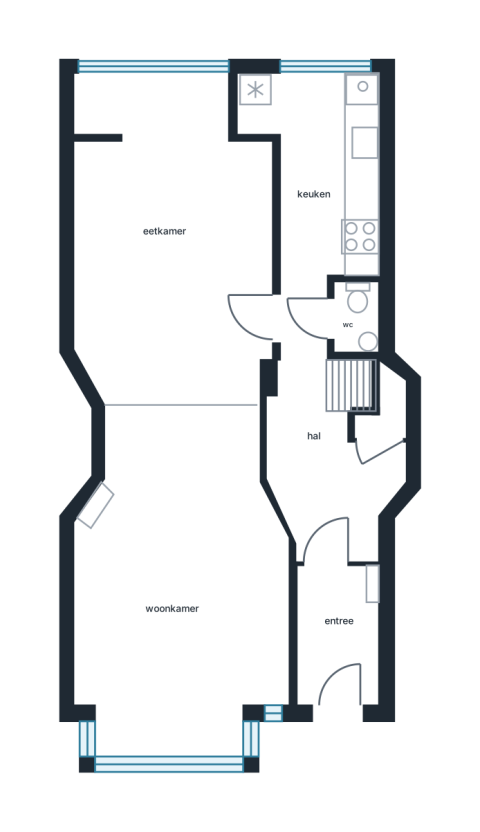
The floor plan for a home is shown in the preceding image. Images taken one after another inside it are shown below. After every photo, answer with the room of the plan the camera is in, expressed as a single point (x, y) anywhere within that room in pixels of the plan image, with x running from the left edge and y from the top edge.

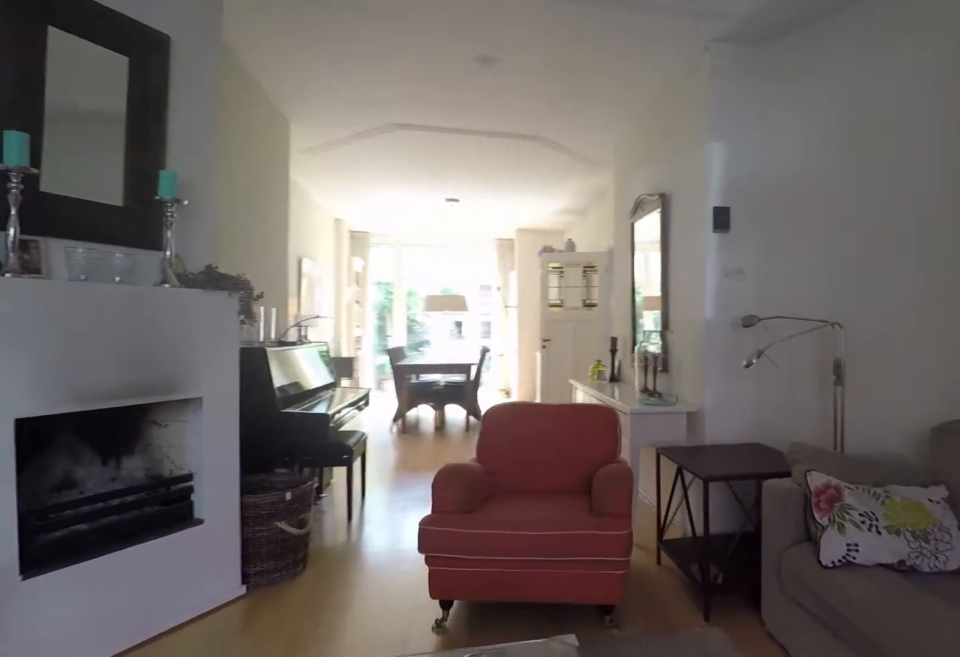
(186, 460)
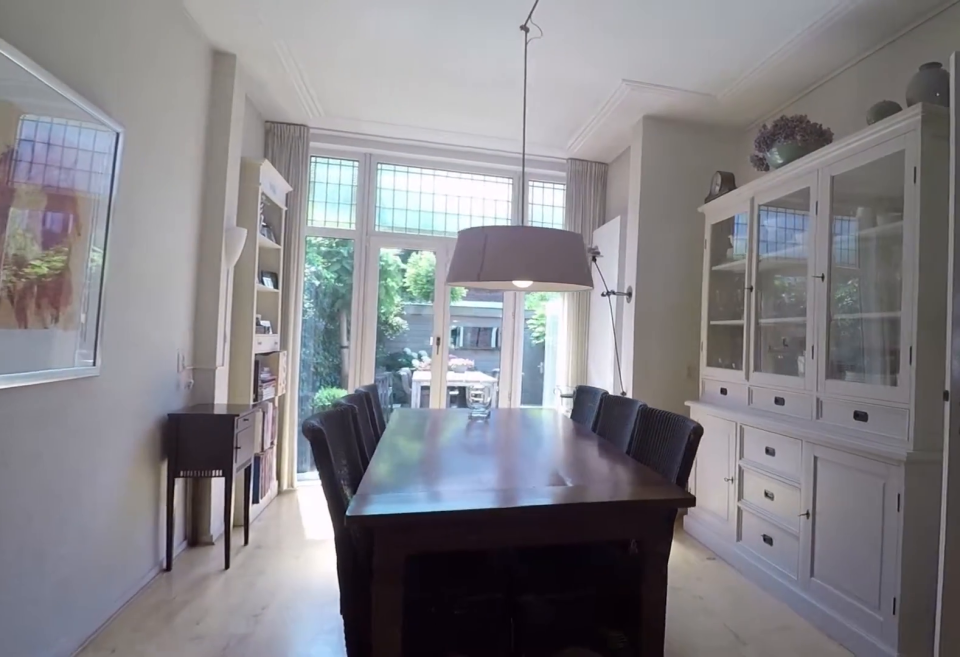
(170, 244)
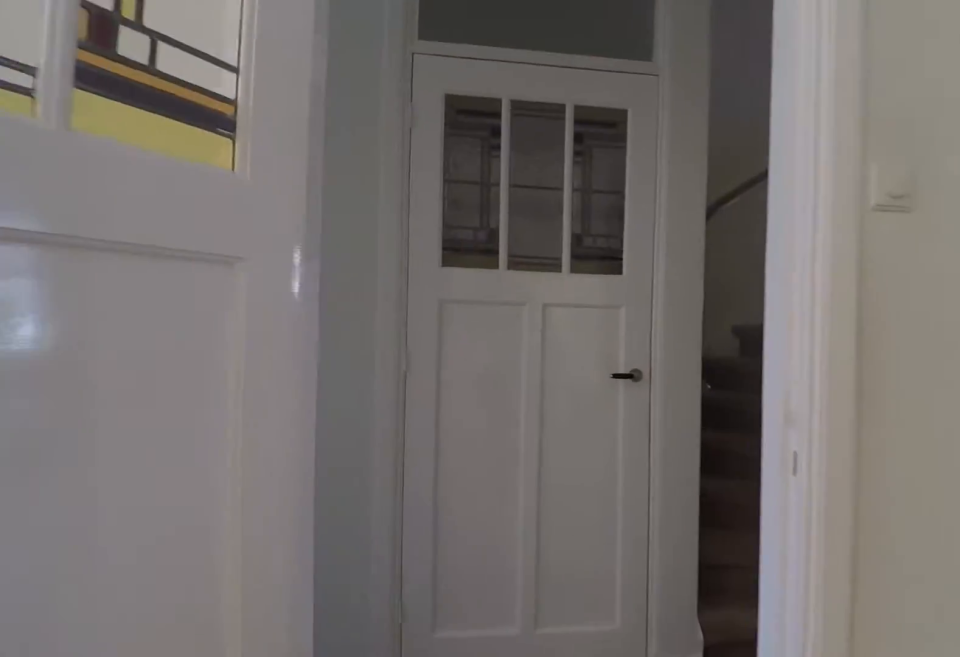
(170, 244)
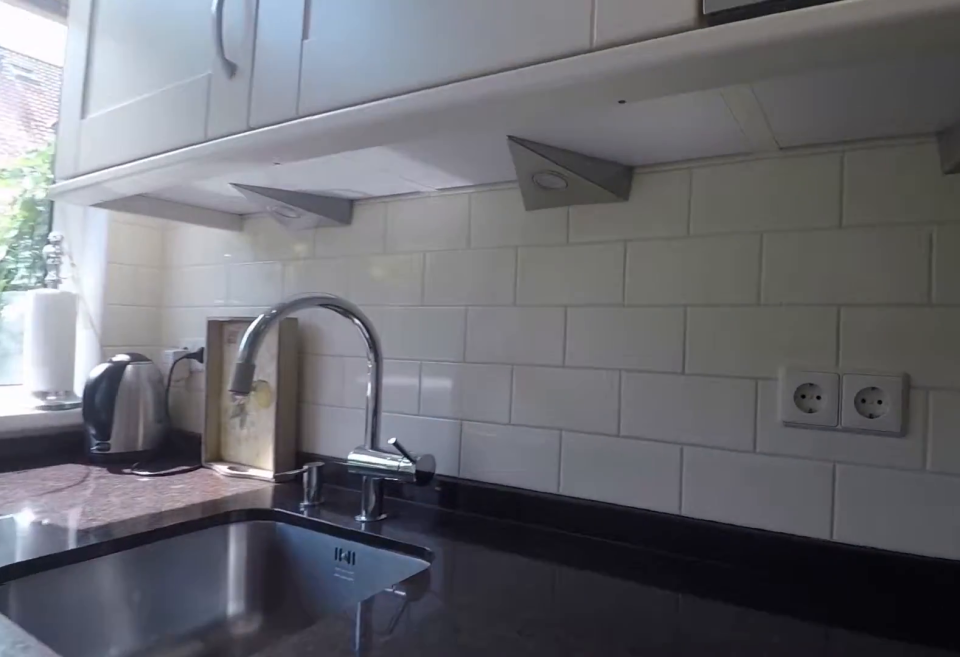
(338, 172)
